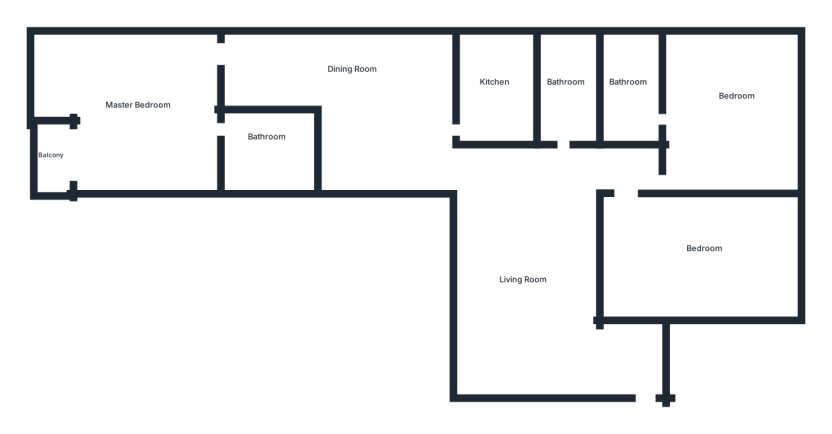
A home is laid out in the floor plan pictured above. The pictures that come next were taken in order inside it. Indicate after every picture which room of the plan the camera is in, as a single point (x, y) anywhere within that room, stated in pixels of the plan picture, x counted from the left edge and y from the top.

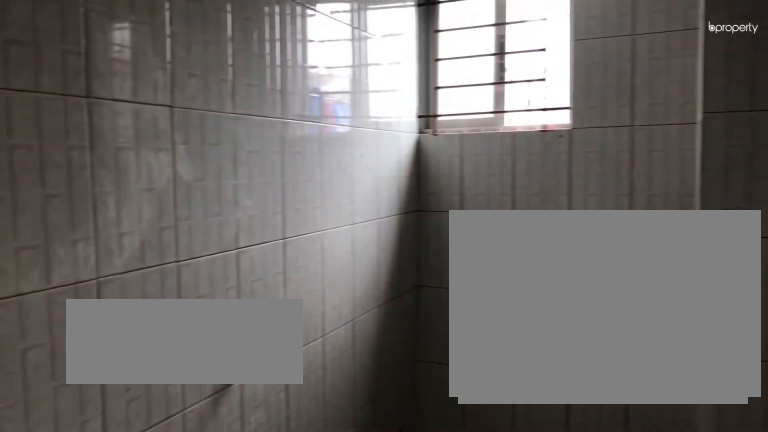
(575, 88)
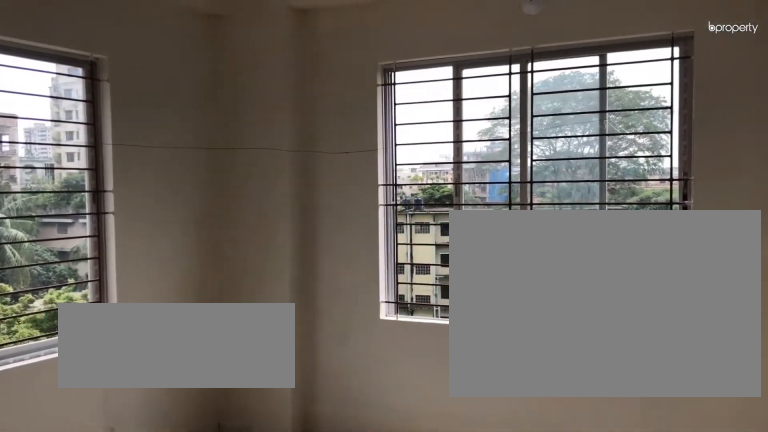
(740, 98)
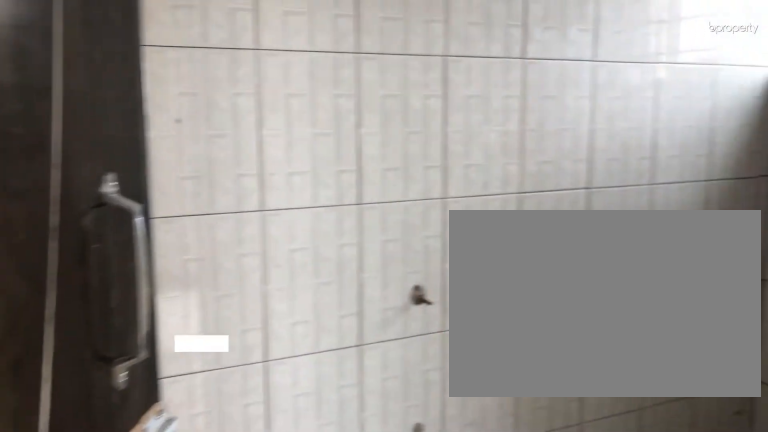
(624, 87)
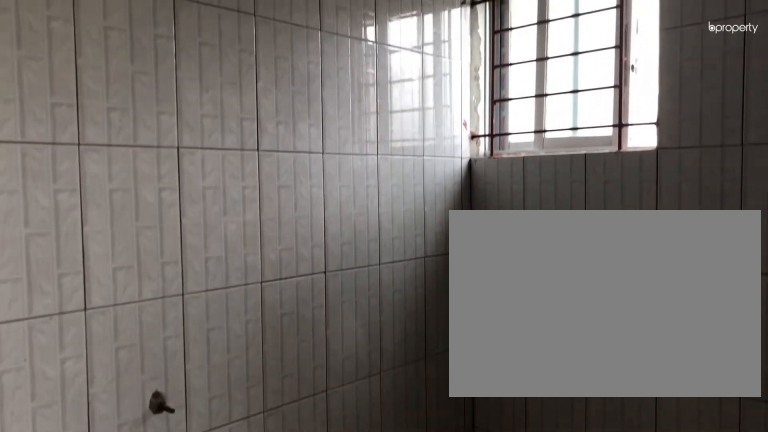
(624, 87)
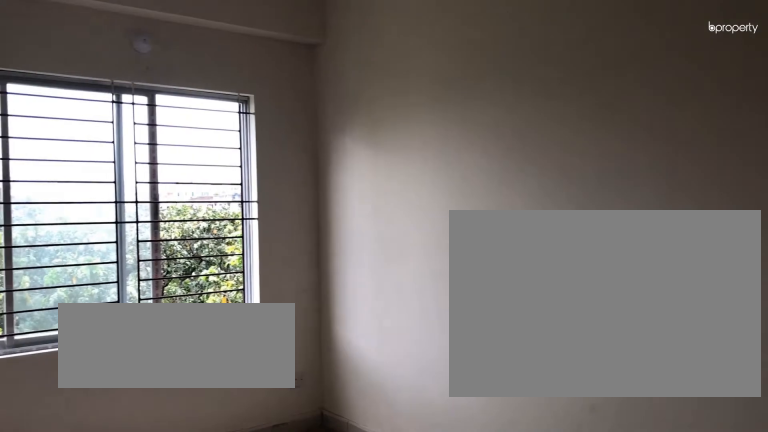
(704, 253)
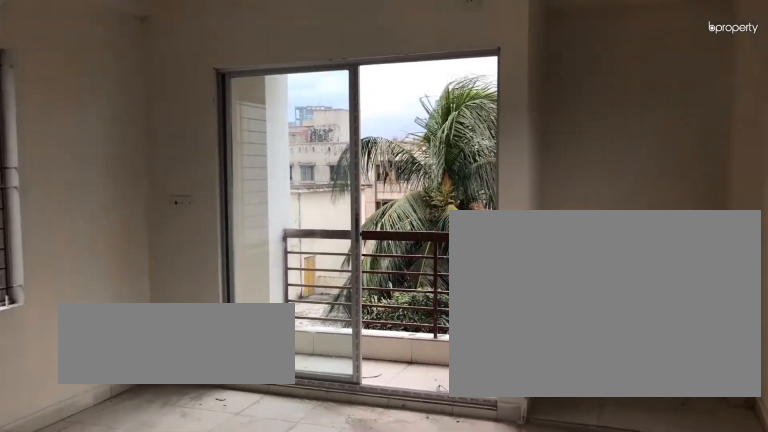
(125, 103)
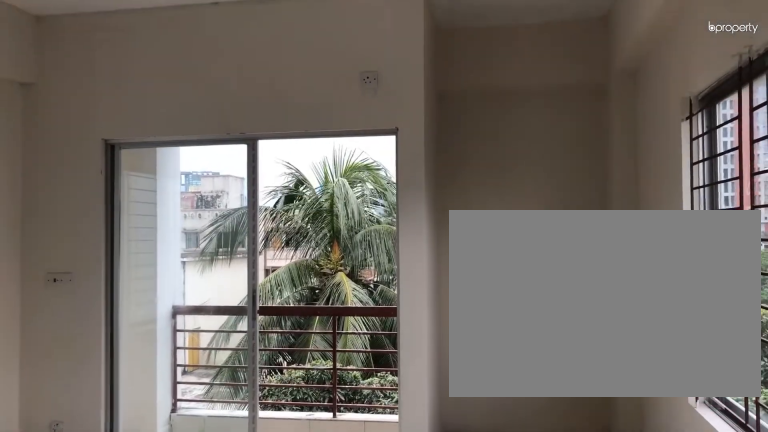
(125, 103)
